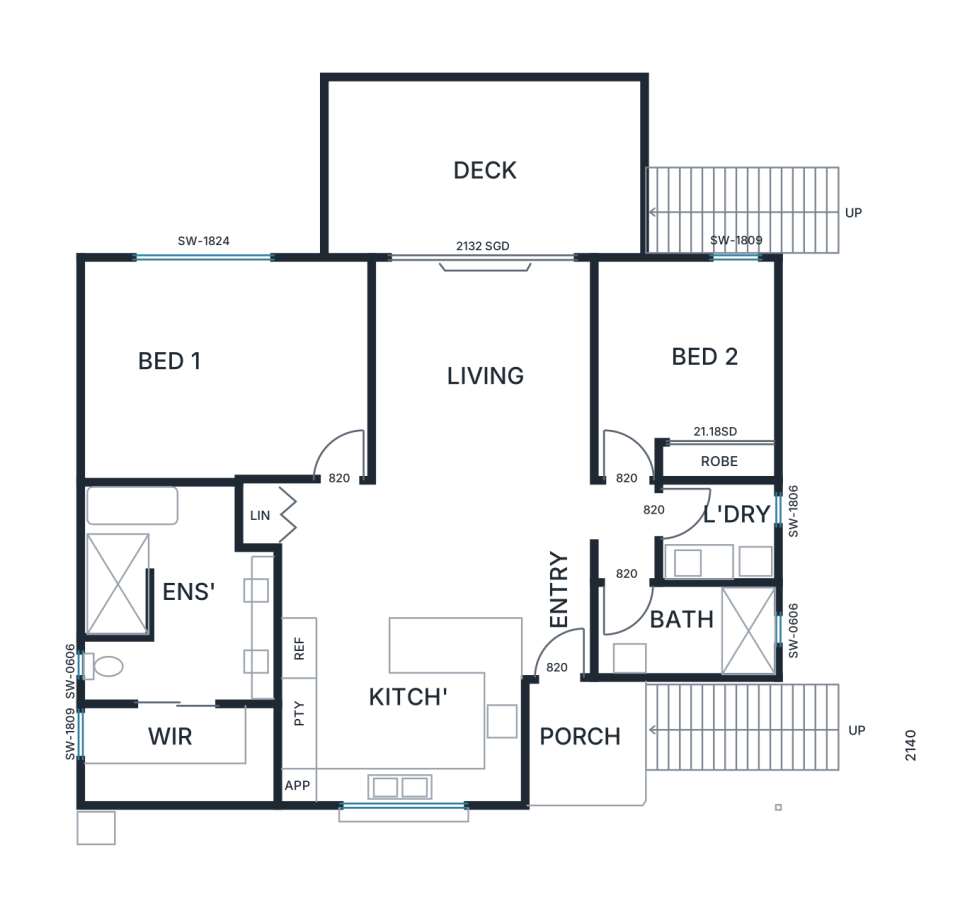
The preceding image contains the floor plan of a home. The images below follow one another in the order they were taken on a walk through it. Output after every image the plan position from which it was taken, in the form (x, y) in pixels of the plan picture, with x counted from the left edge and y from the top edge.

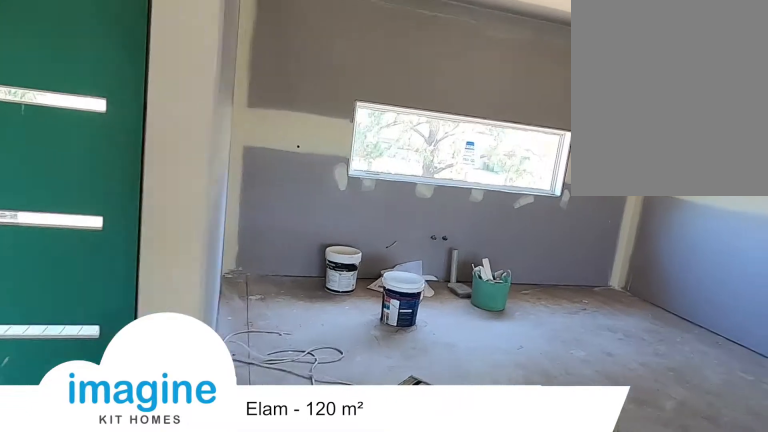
(519, 525)
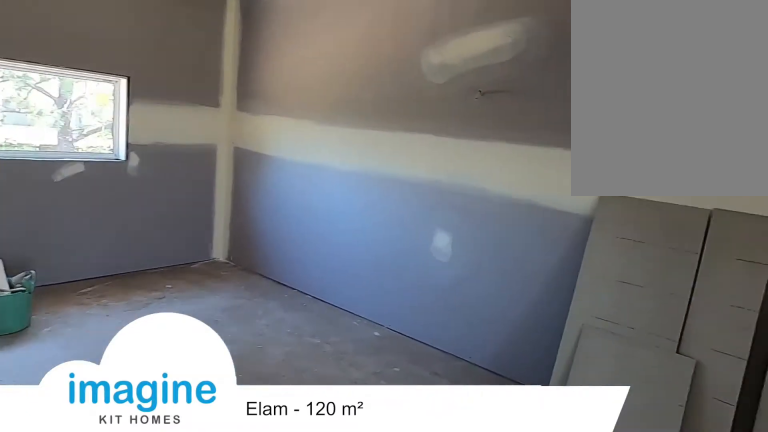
(467, 530)
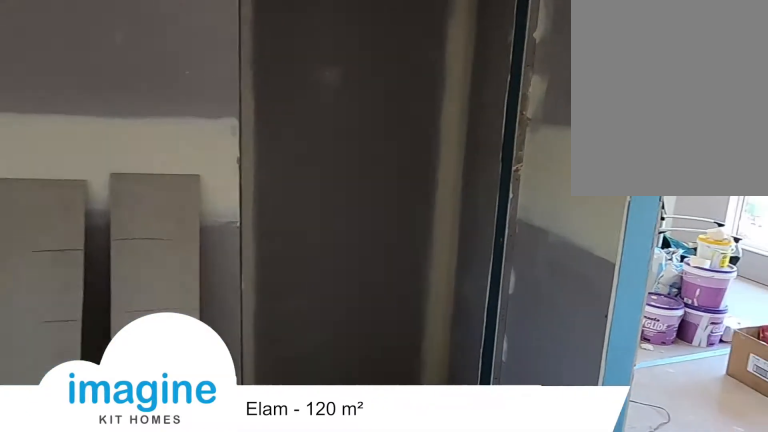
(416, 528)
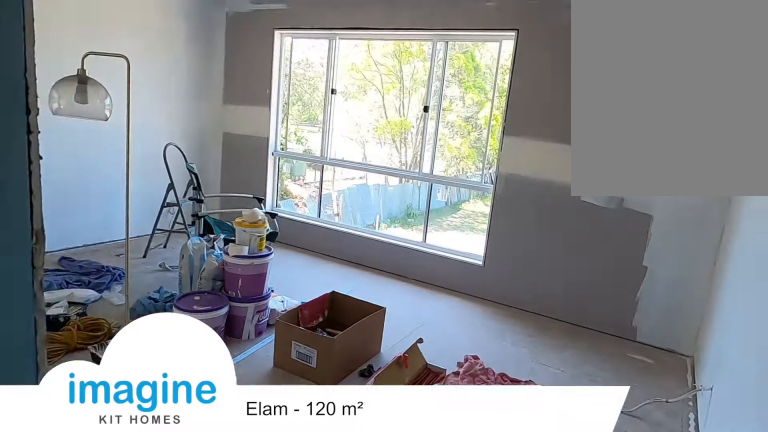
(369, 477)
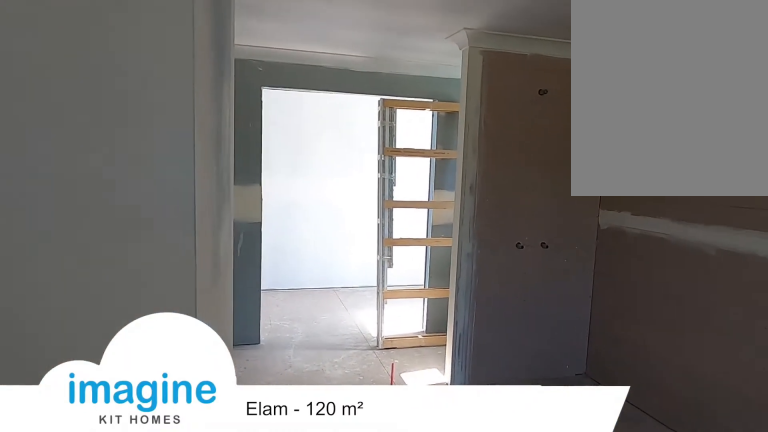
(173, 394)
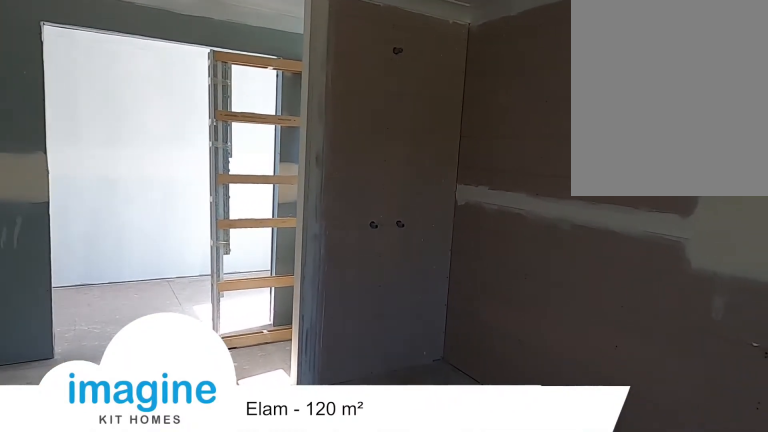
(173, 408)
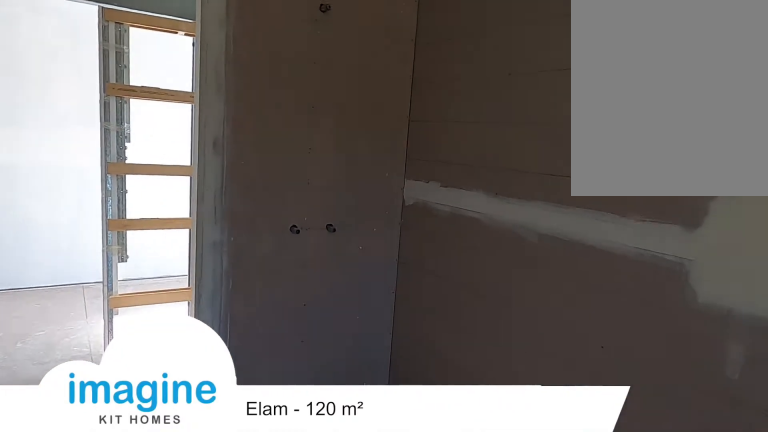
(175, 452)
